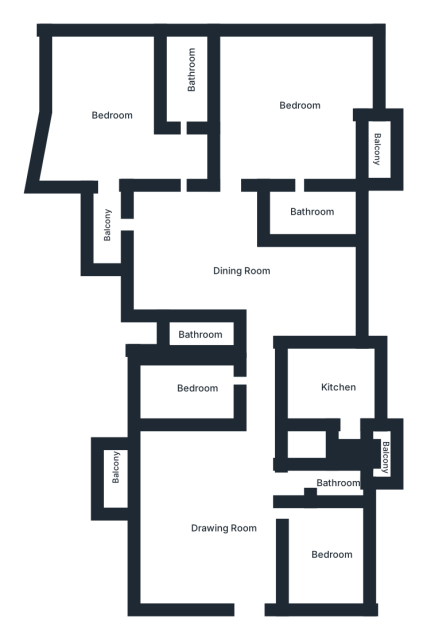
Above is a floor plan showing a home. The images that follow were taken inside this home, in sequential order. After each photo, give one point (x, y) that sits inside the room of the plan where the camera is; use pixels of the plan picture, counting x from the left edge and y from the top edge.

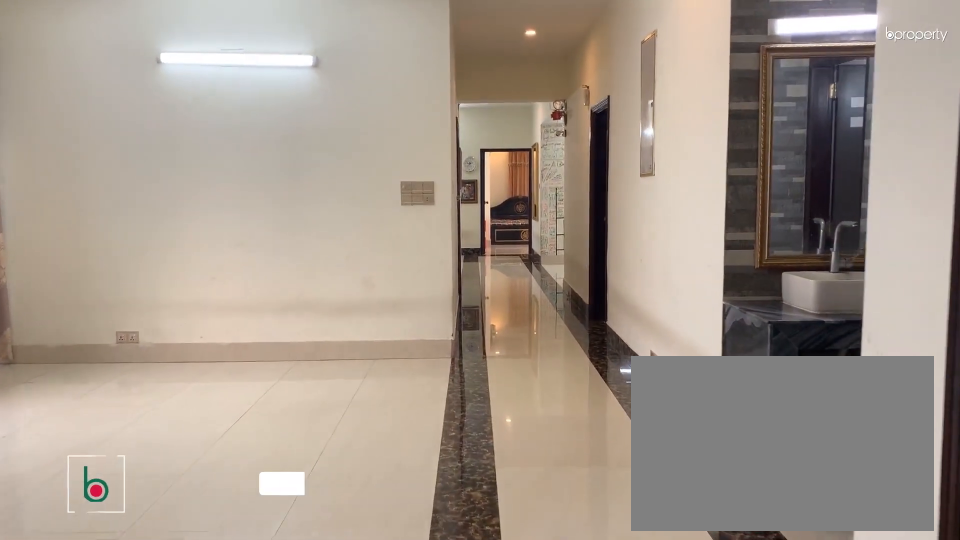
(226, 528)
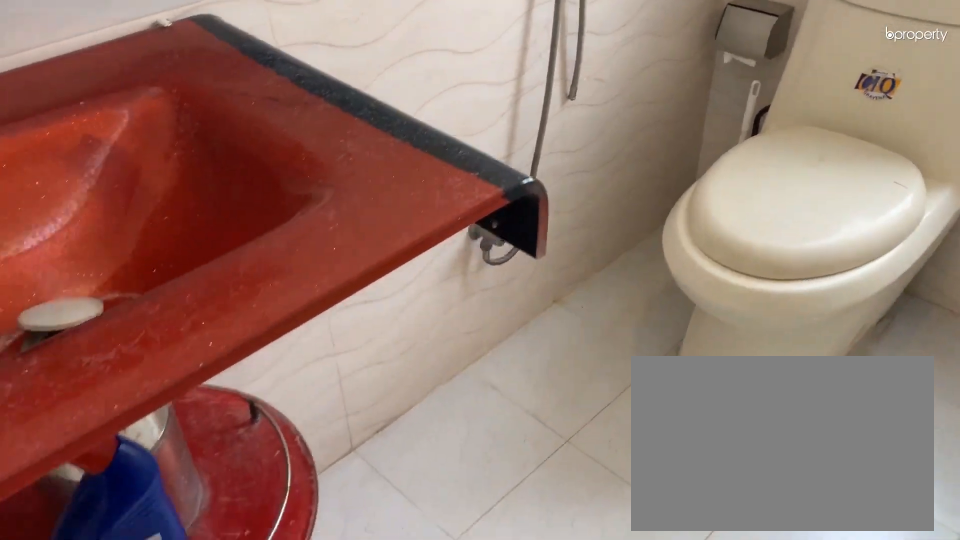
(339, 483)
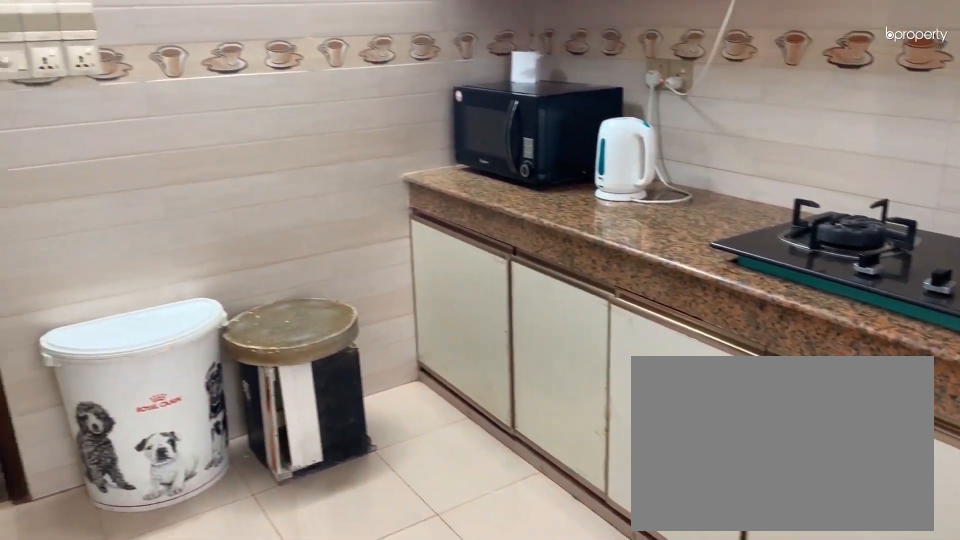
(342, 387)
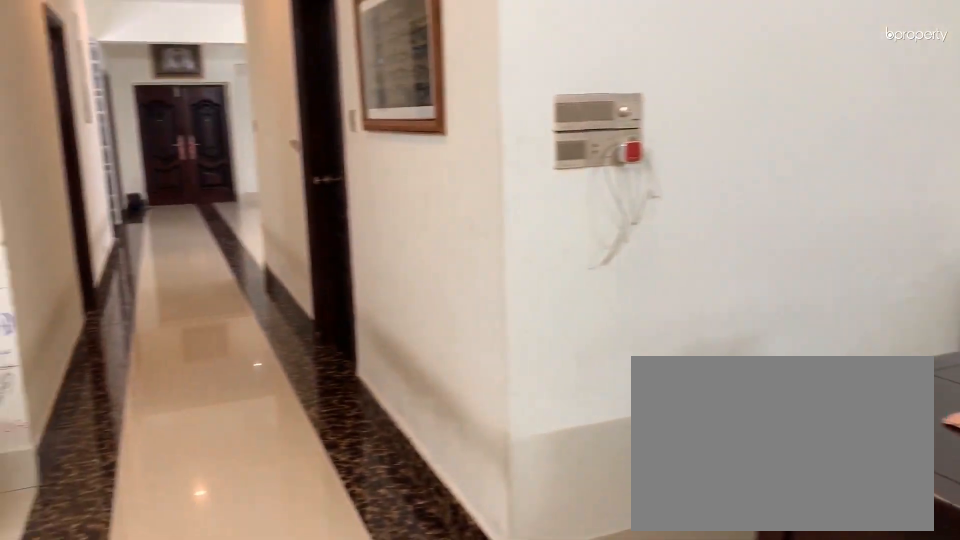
(229, 253)
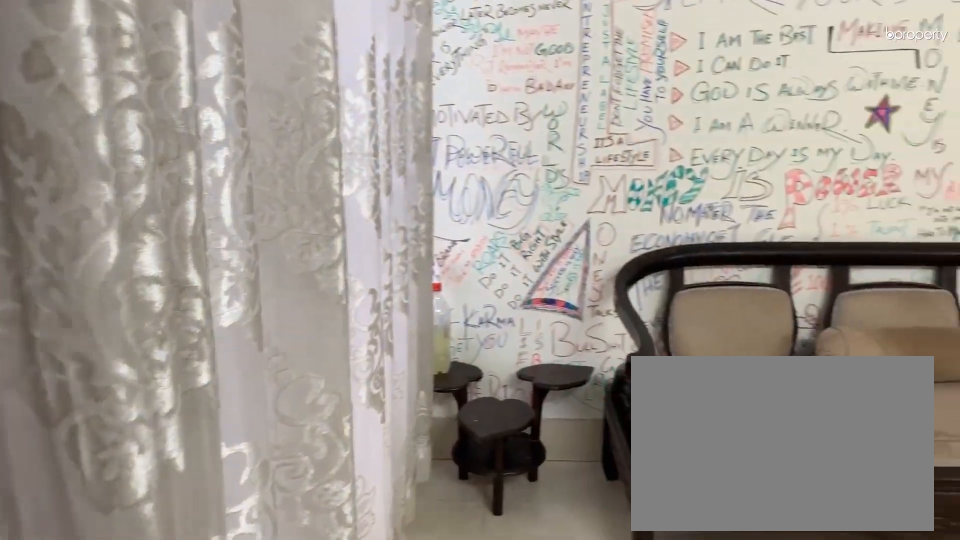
(301, 289)
